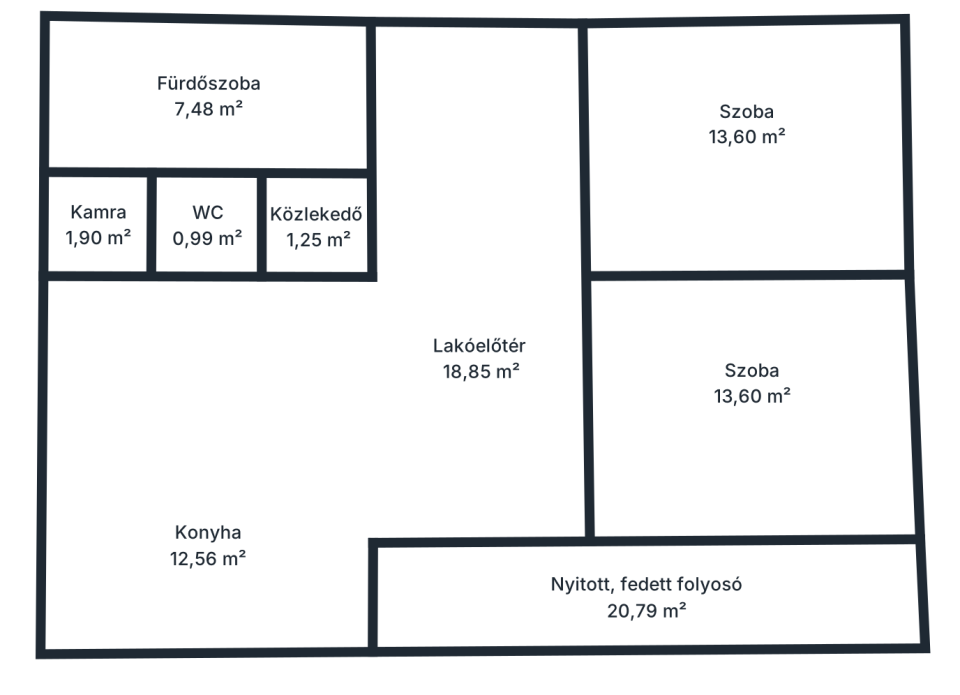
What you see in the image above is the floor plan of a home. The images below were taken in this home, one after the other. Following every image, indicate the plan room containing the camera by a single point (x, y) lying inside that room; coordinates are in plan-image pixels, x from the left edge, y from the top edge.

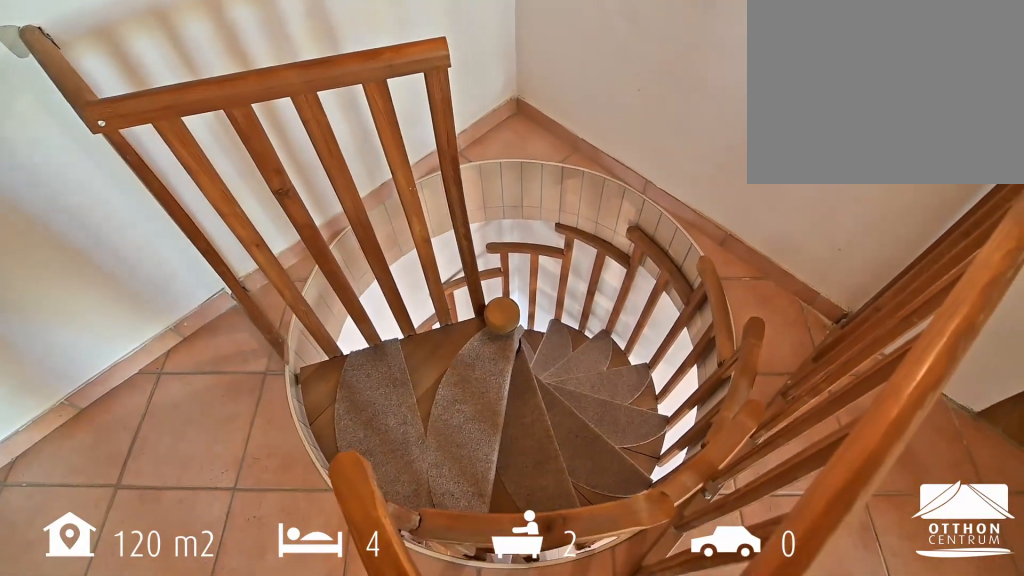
(444, 509)
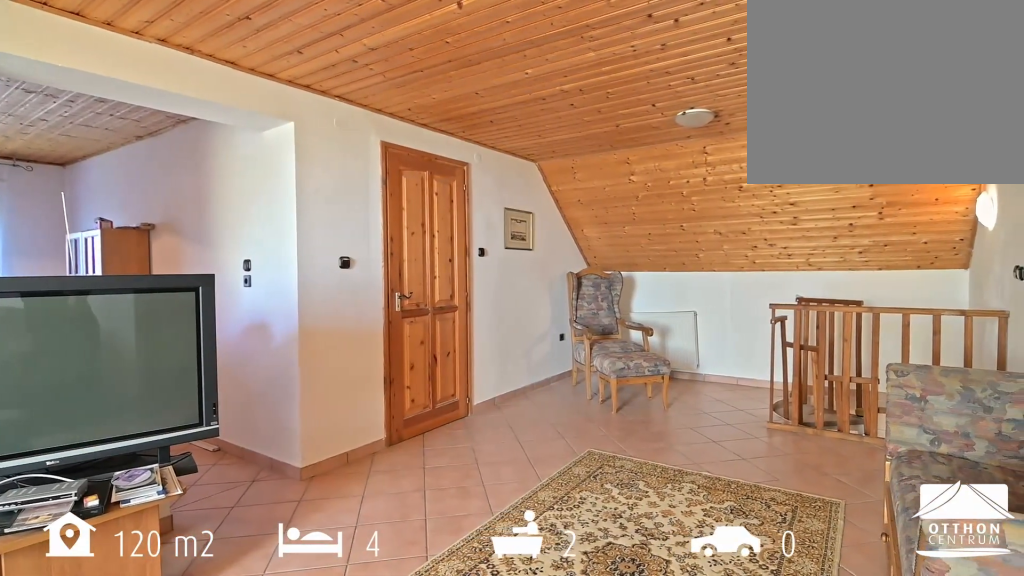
(479, 334)
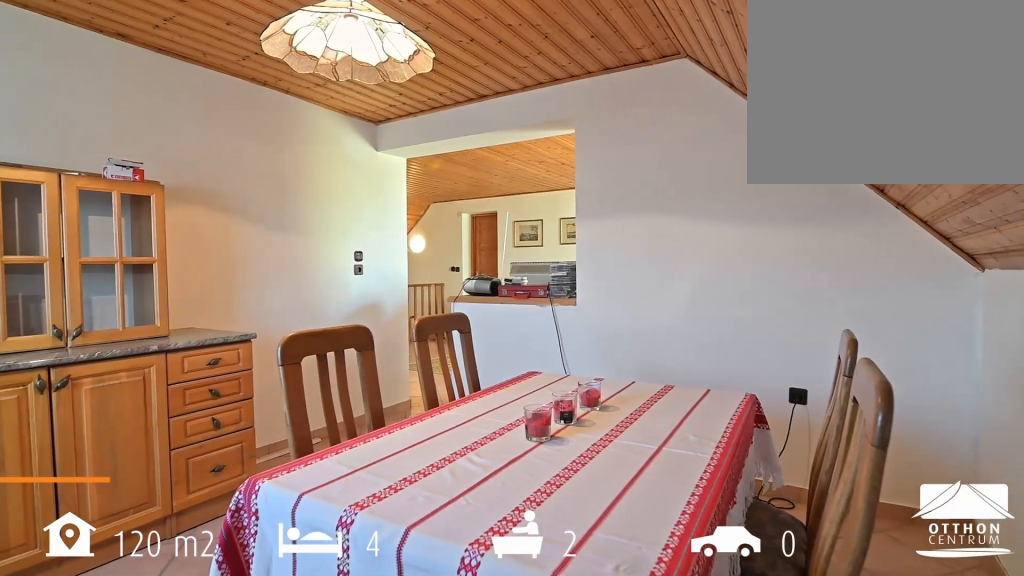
(207, 571)
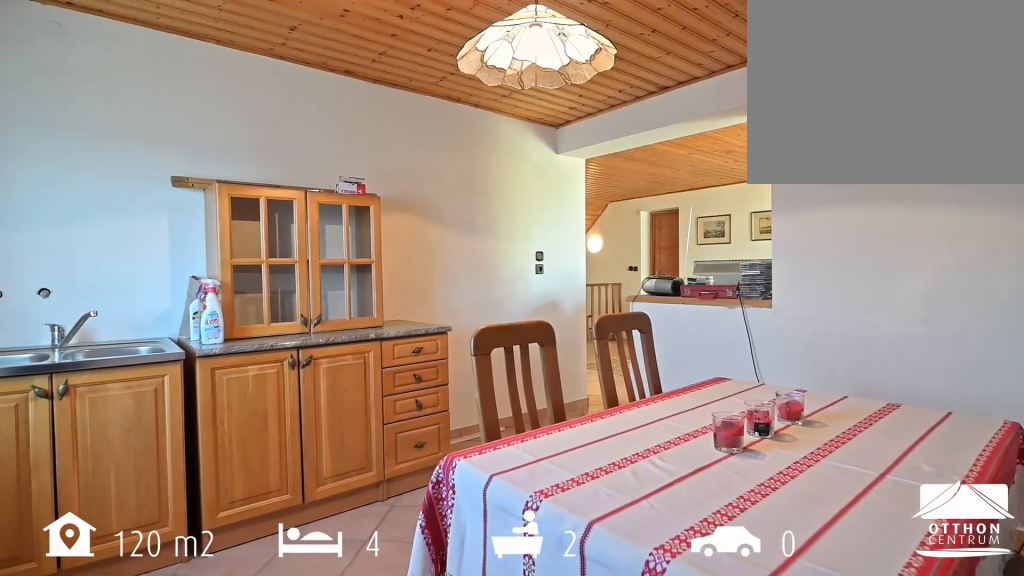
(207, 571)
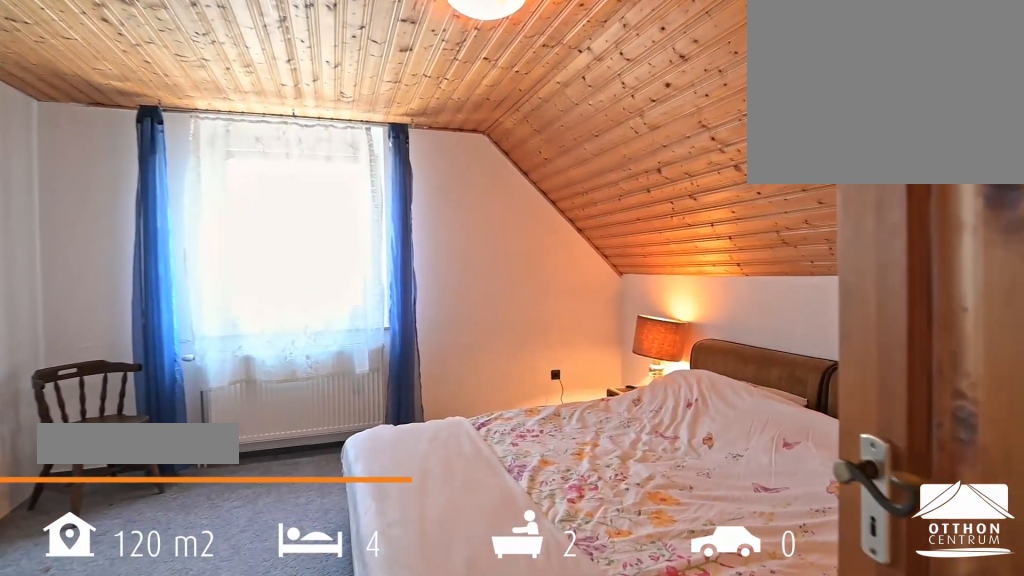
(751, 194)
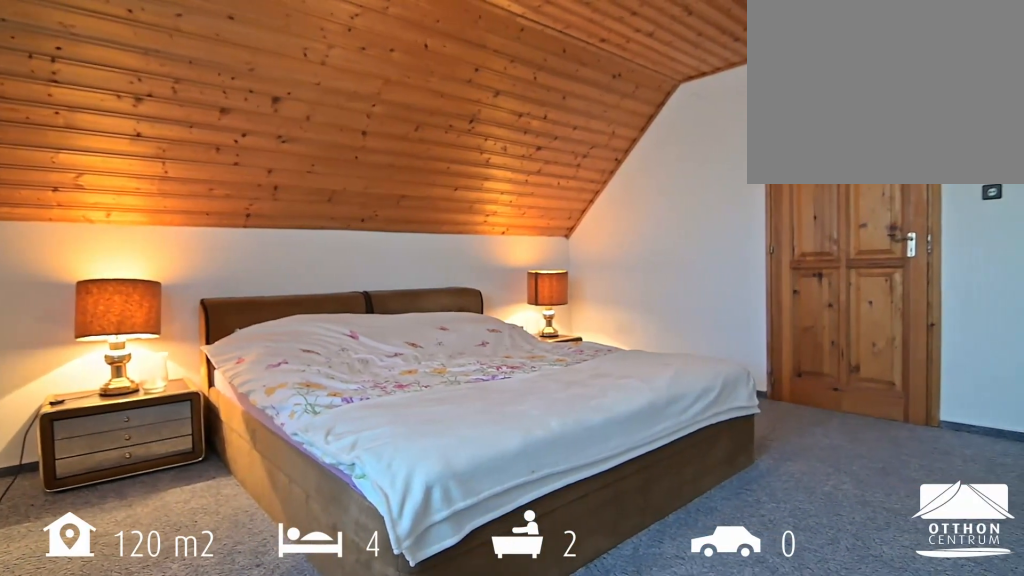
(751, 194)
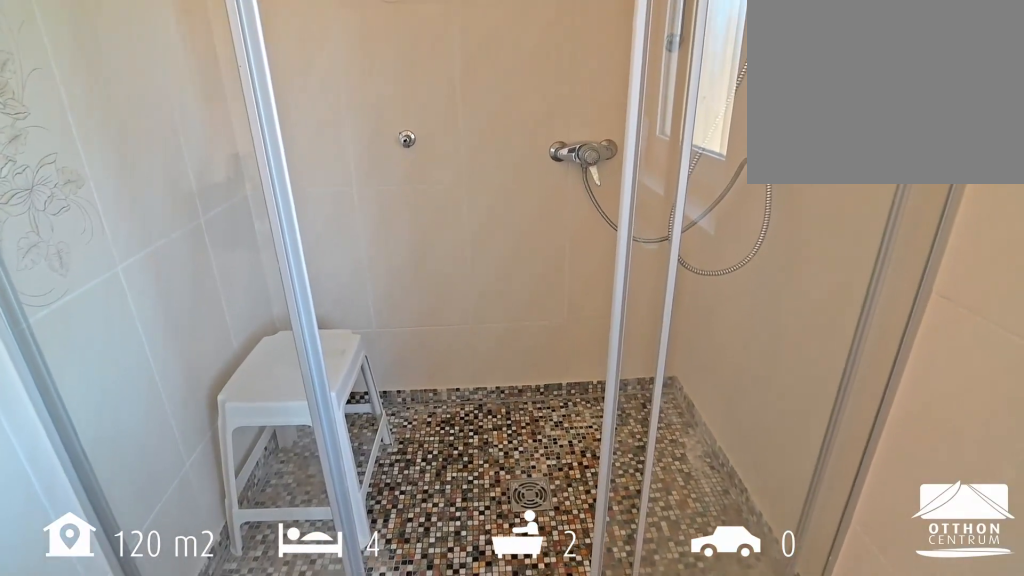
(214, 125)
